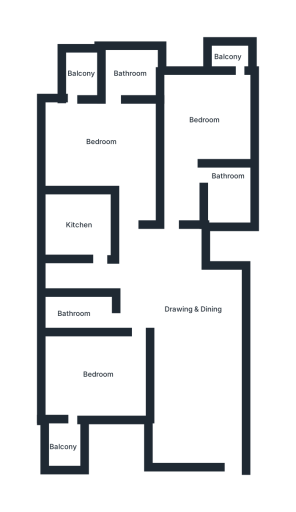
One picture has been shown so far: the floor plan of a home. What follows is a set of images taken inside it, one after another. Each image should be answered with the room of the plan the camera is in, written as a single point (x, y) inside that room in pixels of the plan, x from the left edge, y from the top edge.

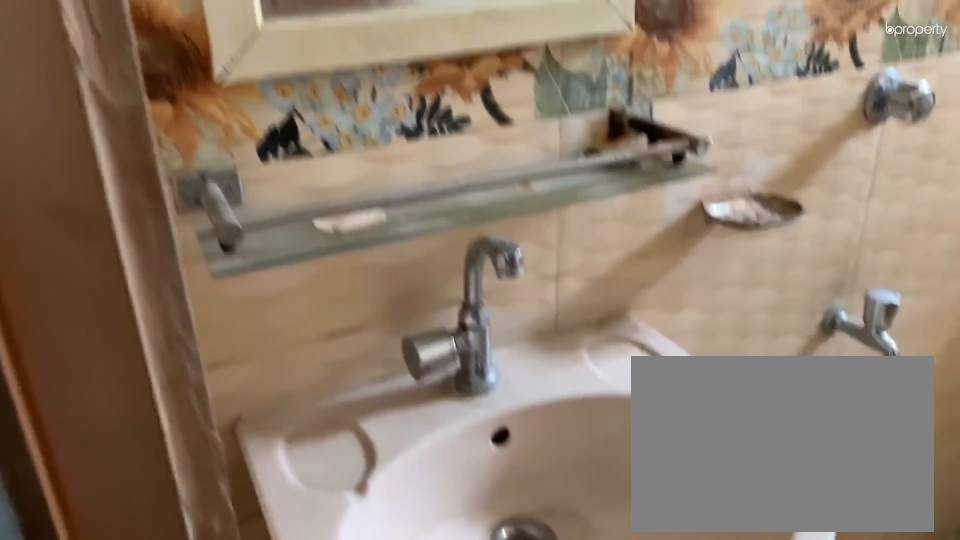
(72, 314)
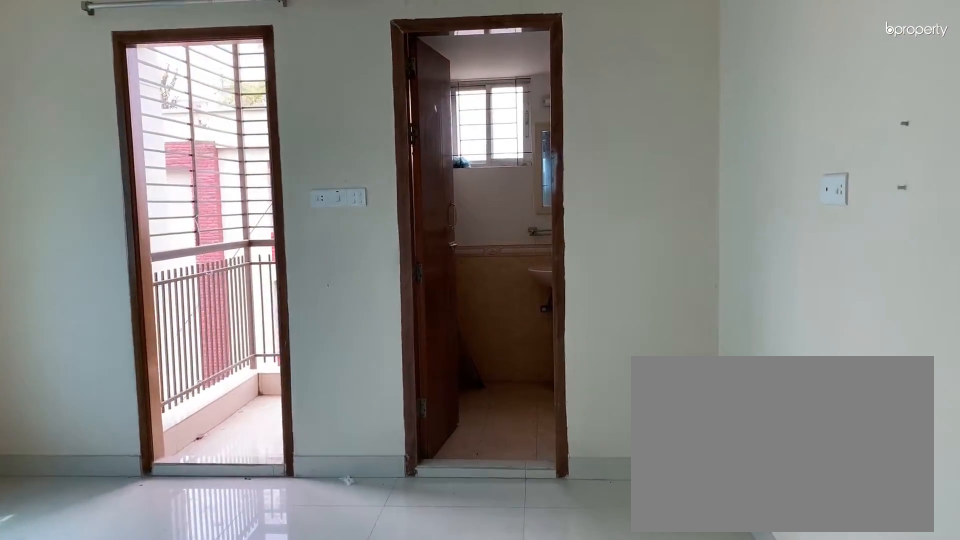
(106, 126)
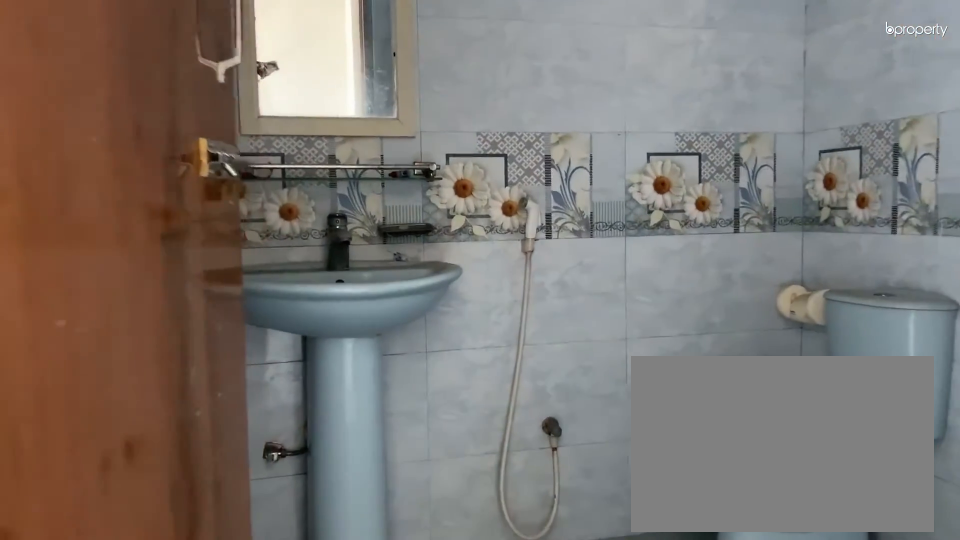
(226, 189)
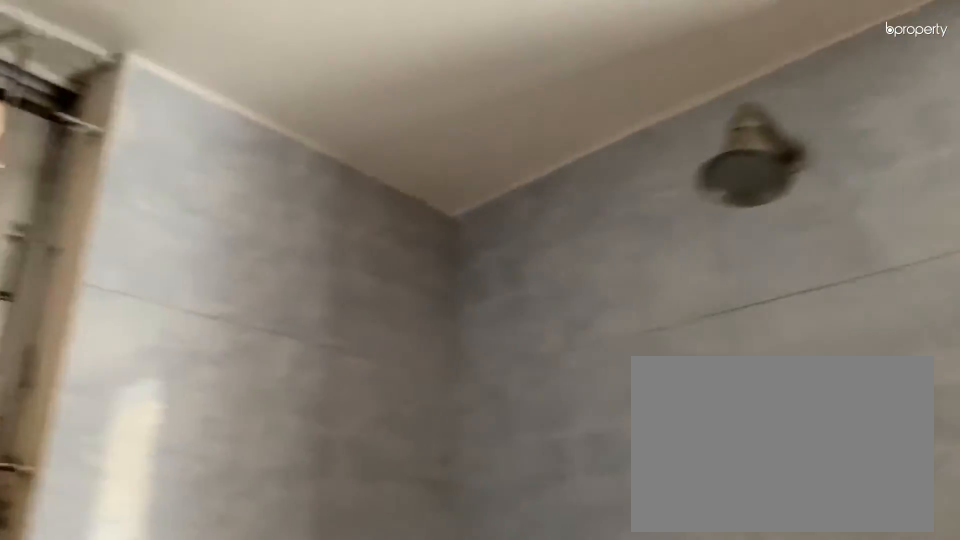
(221, 183)
